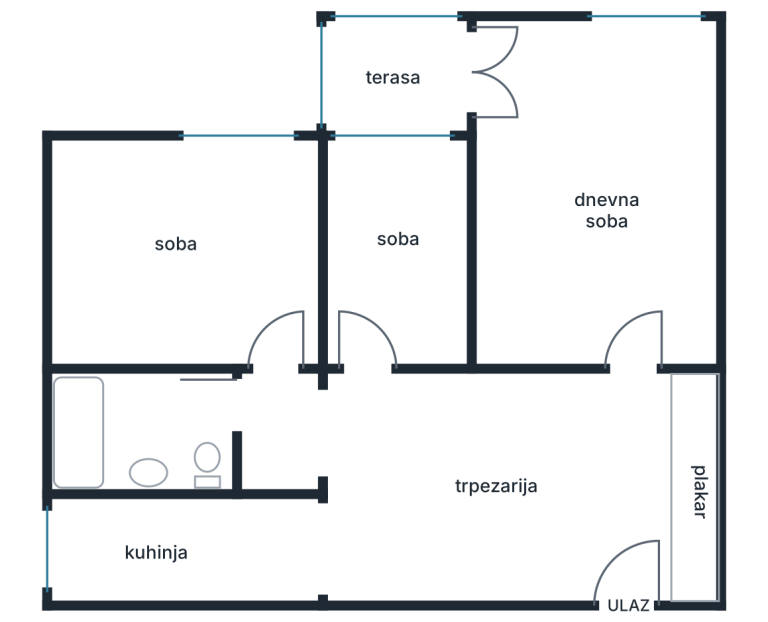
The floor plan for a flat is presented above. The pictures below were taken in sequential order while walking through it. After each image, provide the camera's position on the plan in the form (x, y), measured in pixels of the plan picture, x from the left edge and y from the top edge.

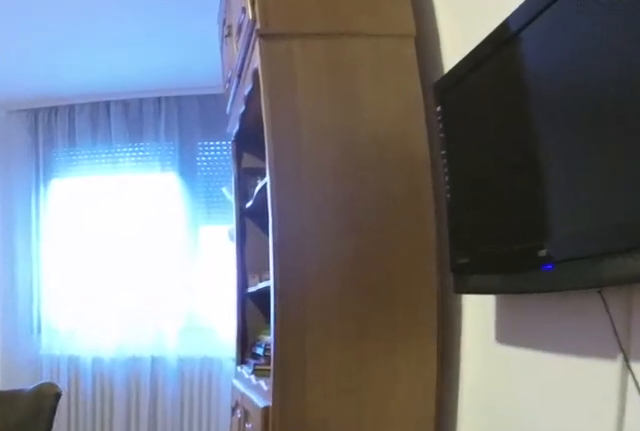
(625, 278)
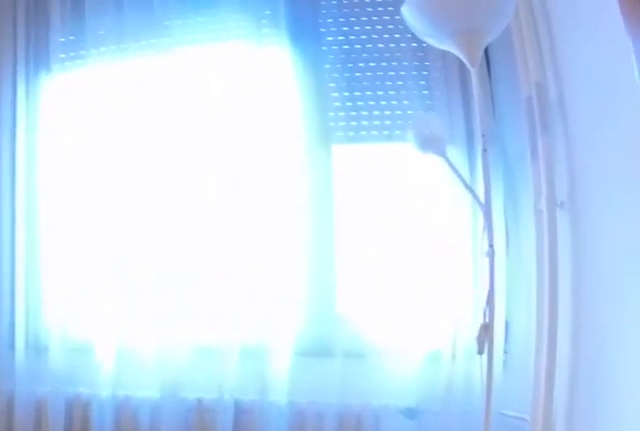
(626, 163)
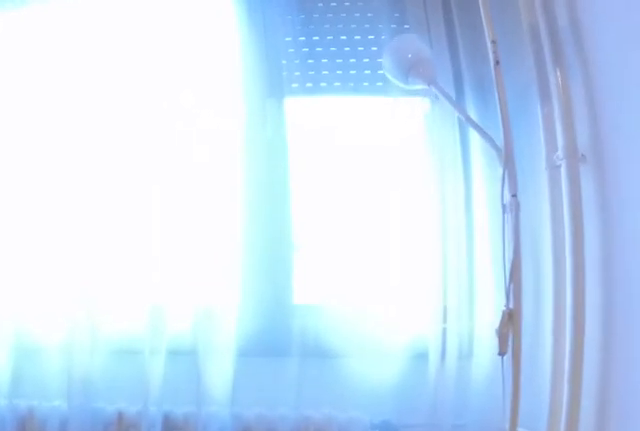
(625, 137)
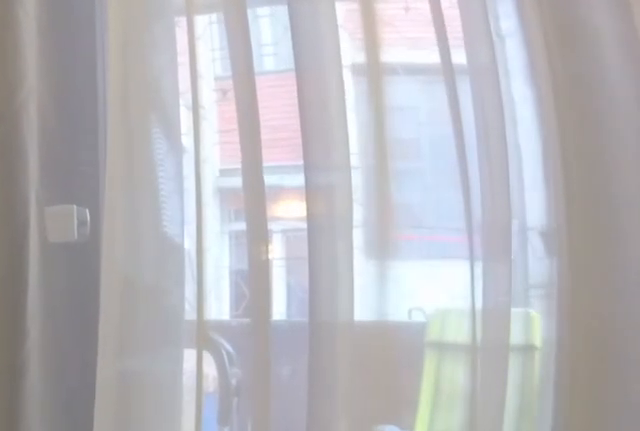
(548, 69)
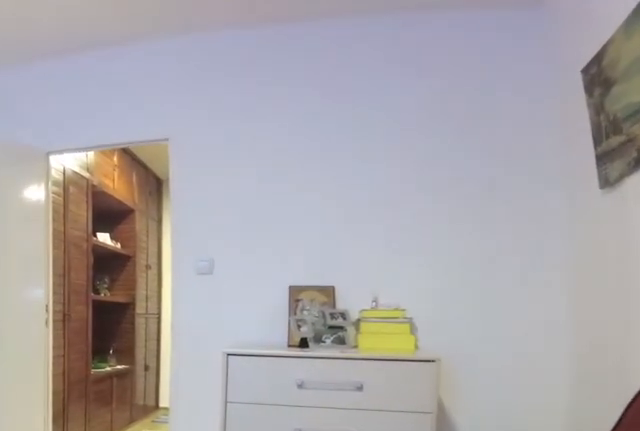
(530, 131)
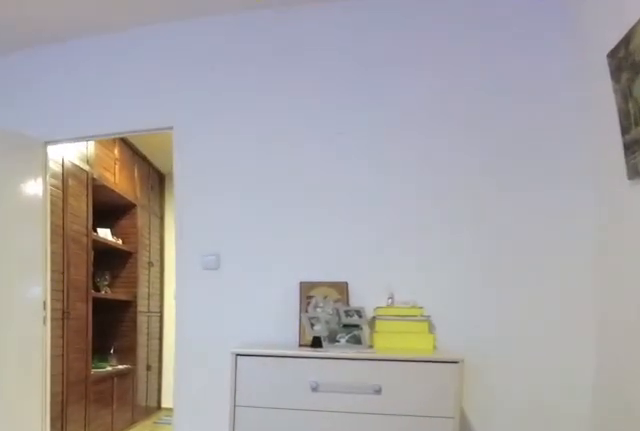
(535, 141)
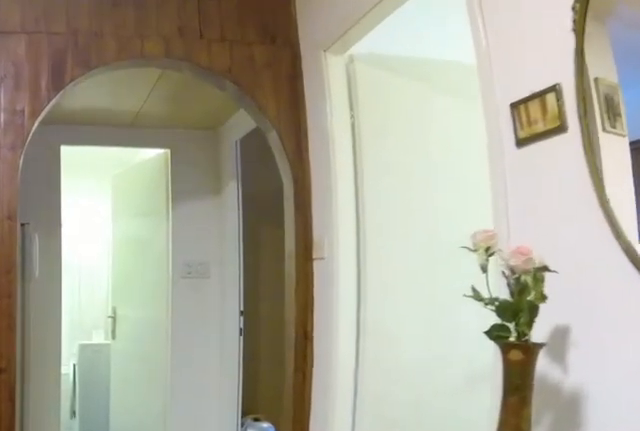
(512, 398)
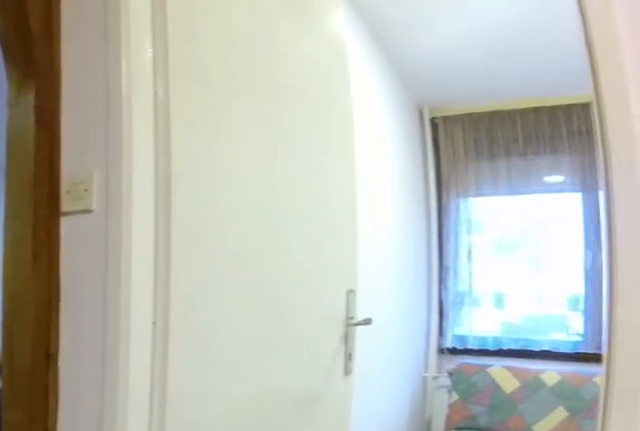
(424, 414)
